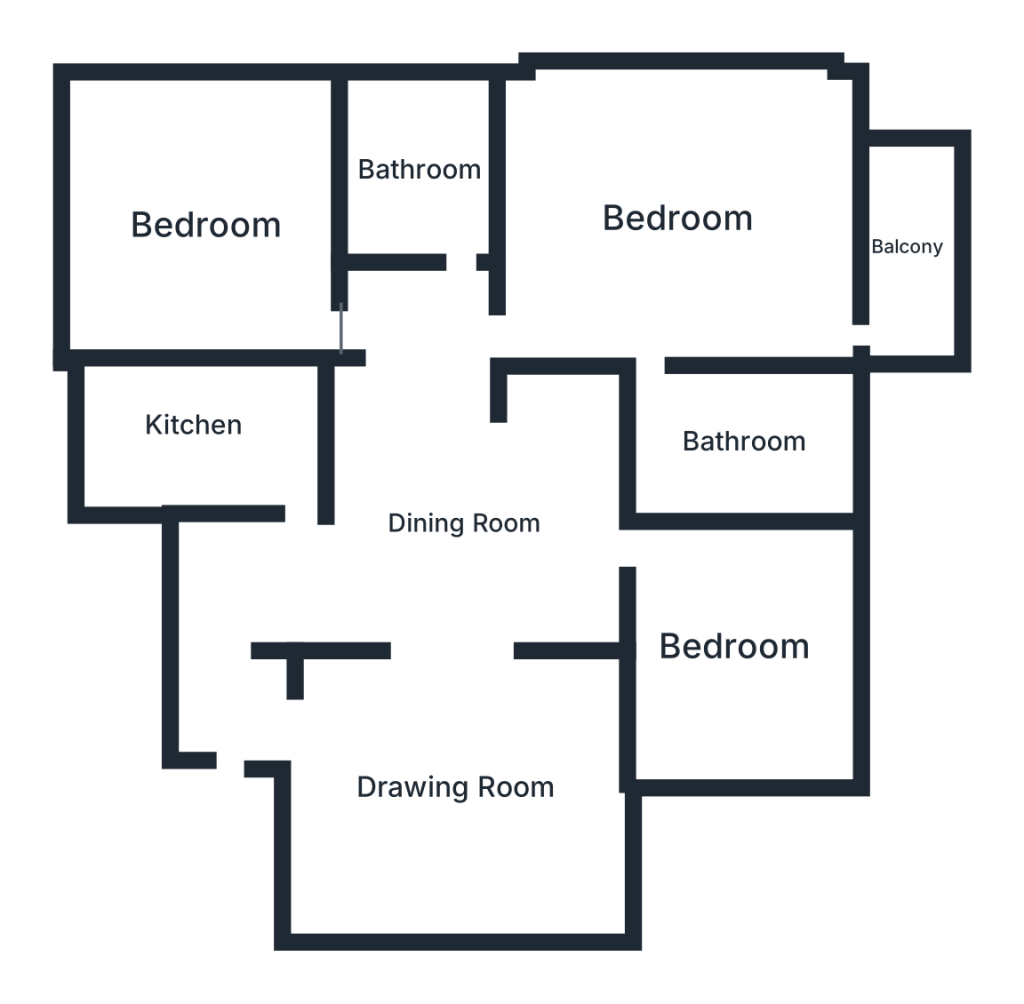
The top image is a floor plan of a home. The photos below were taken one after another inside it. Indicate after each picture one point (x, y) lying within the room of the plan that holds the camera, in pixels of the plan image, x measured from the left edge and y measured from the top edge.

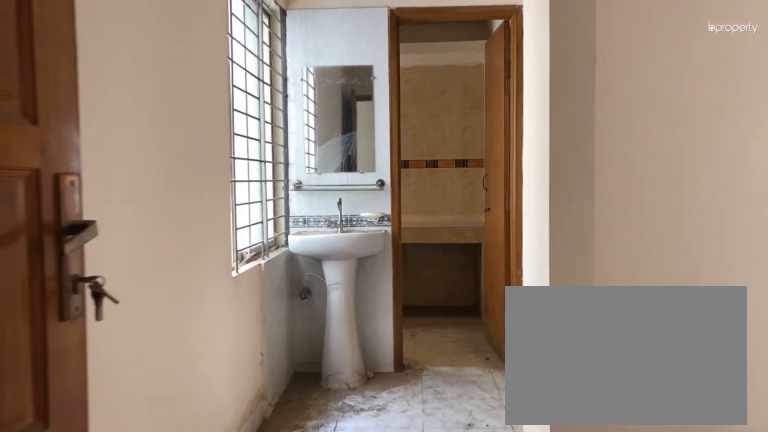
(236, 616)
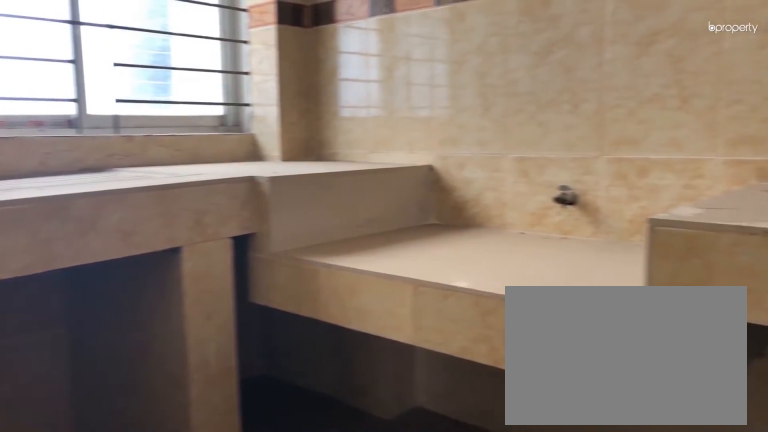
(194, 426)
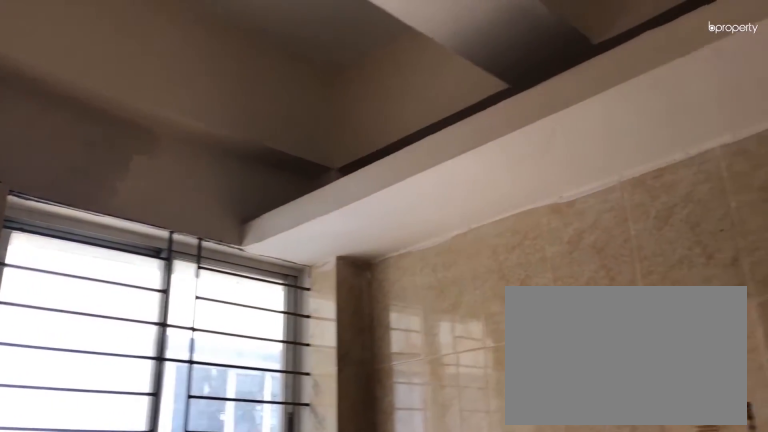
(194, 427)
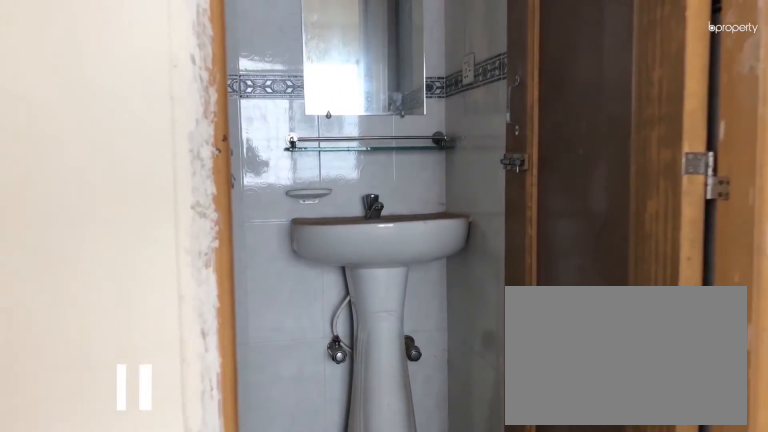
(733, 441)
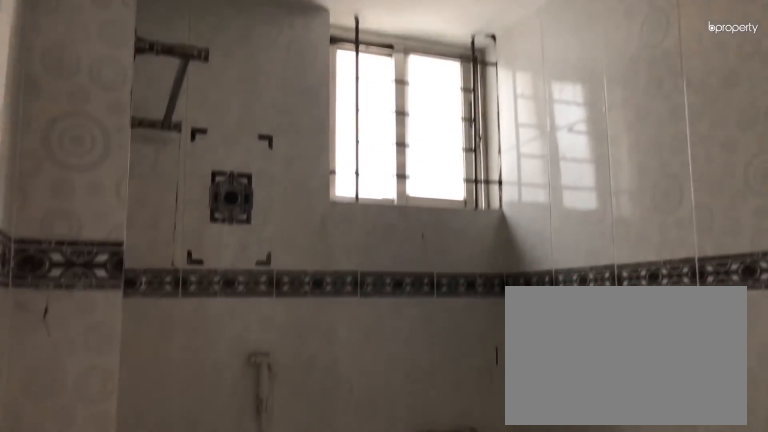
(736, 440)
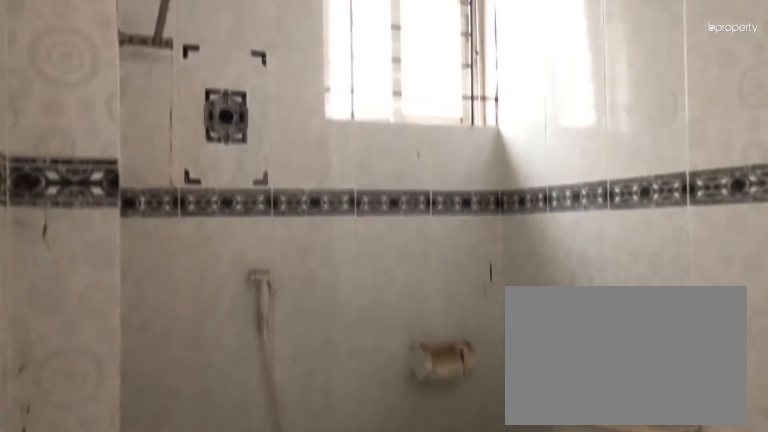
(736, 440)
